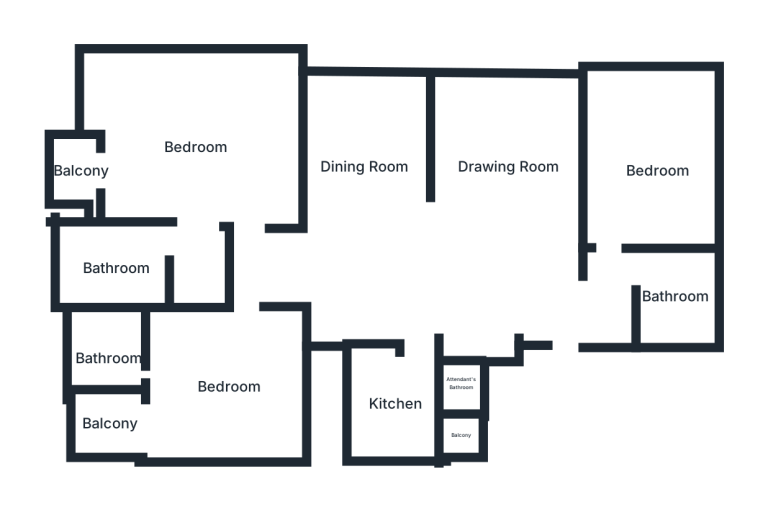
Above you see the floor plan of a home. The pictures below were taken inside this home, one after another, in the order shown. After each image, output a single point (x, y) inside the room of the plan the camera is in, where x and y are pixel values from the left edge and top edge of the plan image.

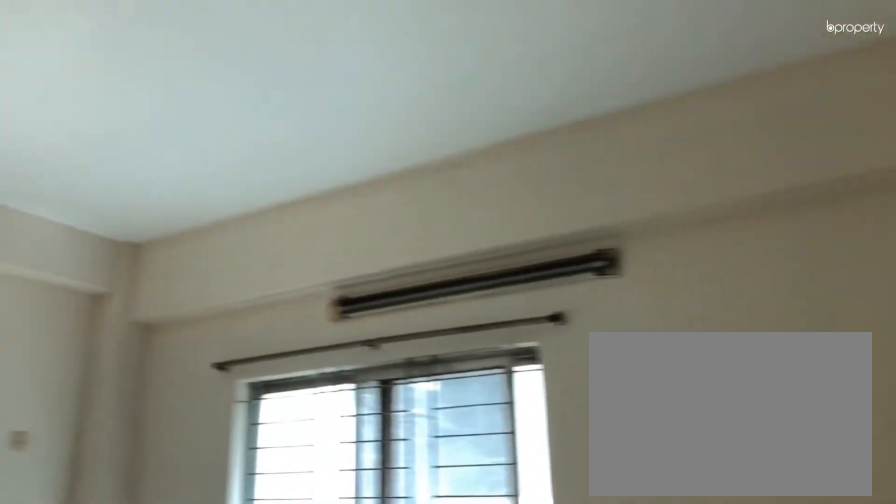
(657, 166)
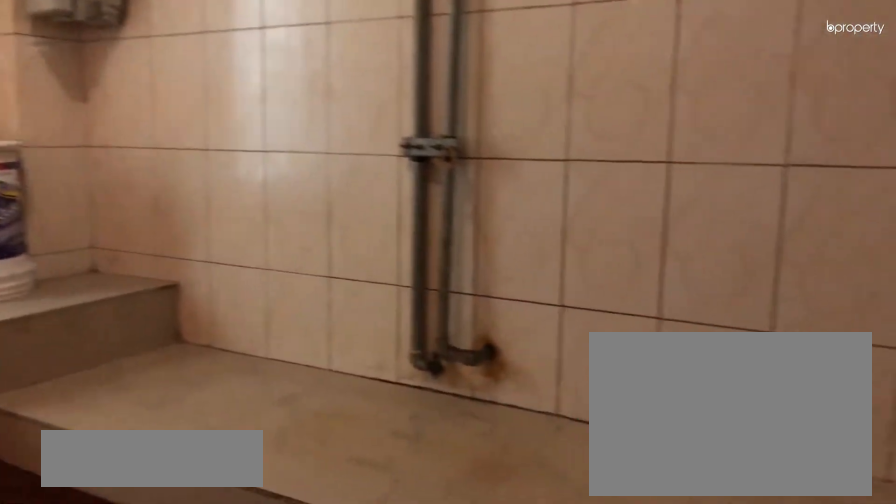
(400, 401)
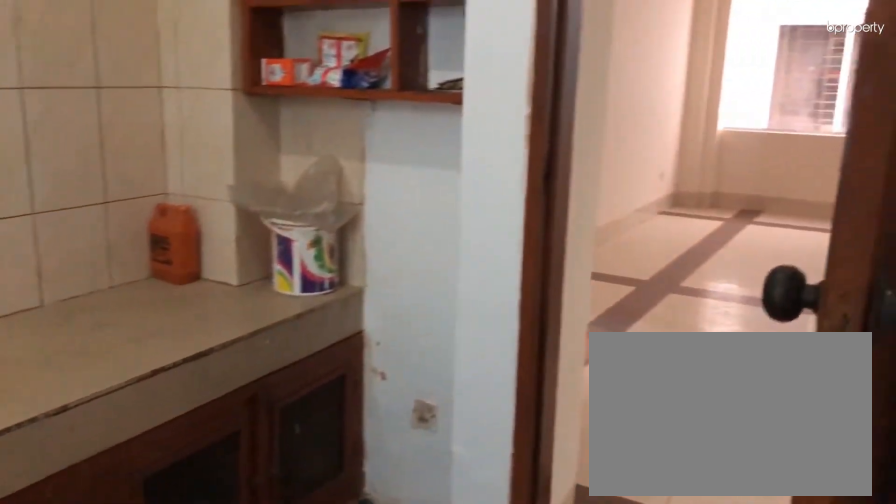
(398, 401)
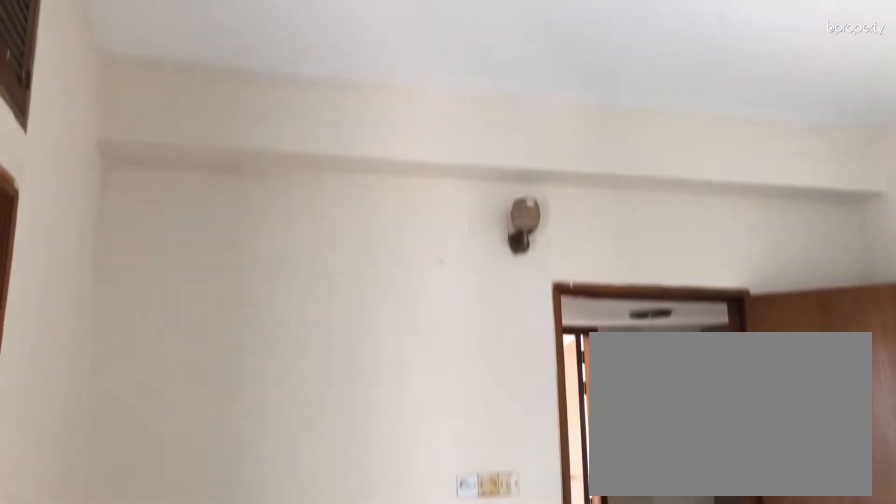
(227, 385)
